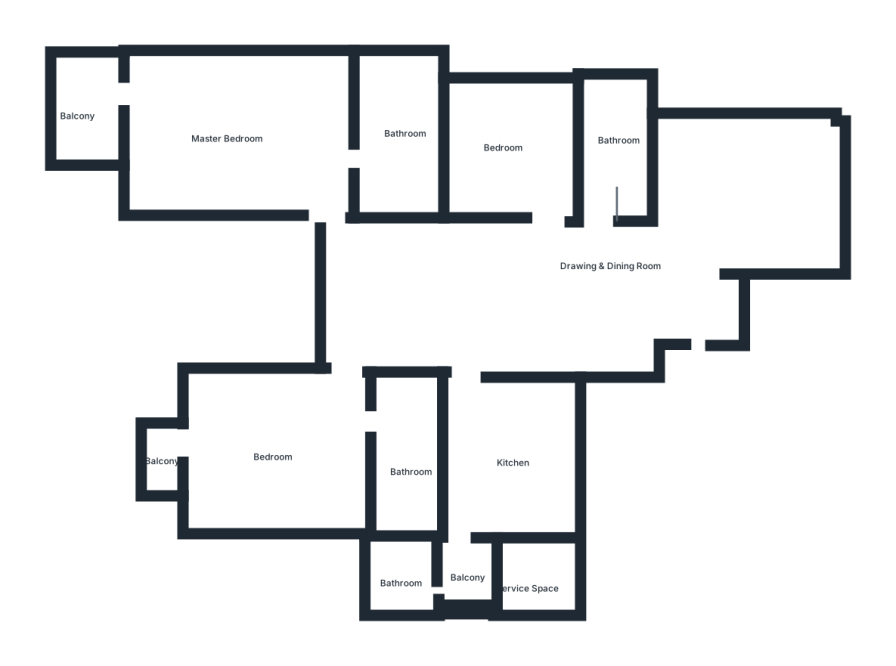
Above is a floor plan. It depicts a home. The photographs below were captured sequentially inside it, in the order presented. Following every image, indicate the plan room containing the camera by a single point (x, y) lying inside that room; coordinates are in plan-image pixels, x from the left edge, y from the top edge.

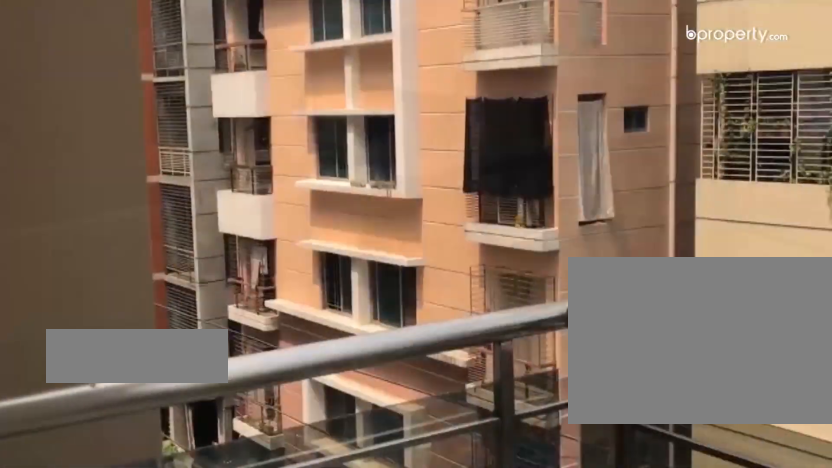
(95, 105)
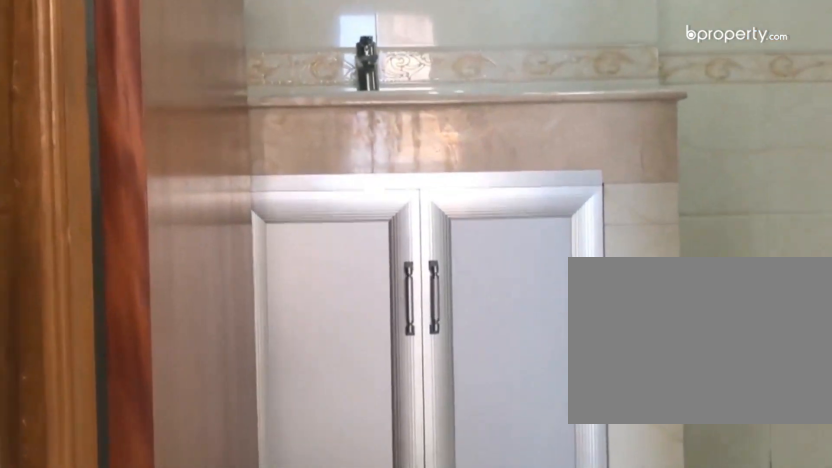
(405, 441)
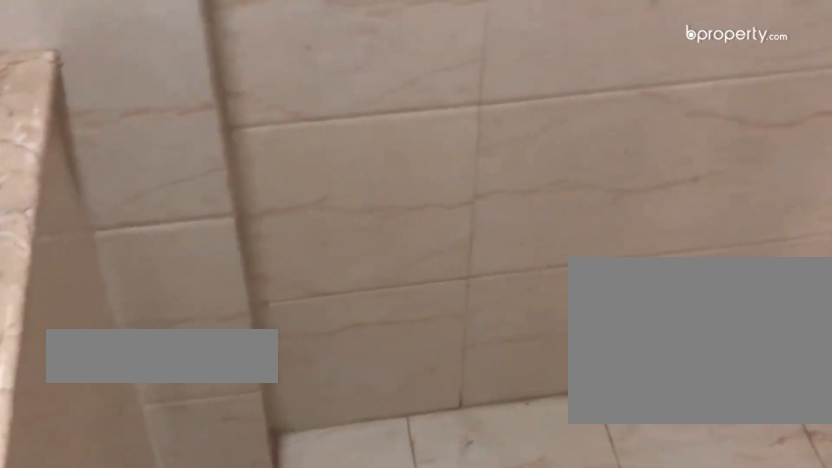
(405, 441)
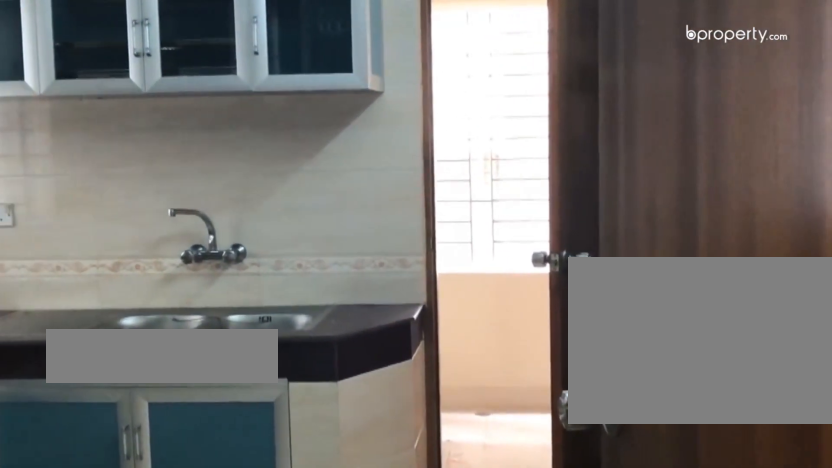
(507, 455)
